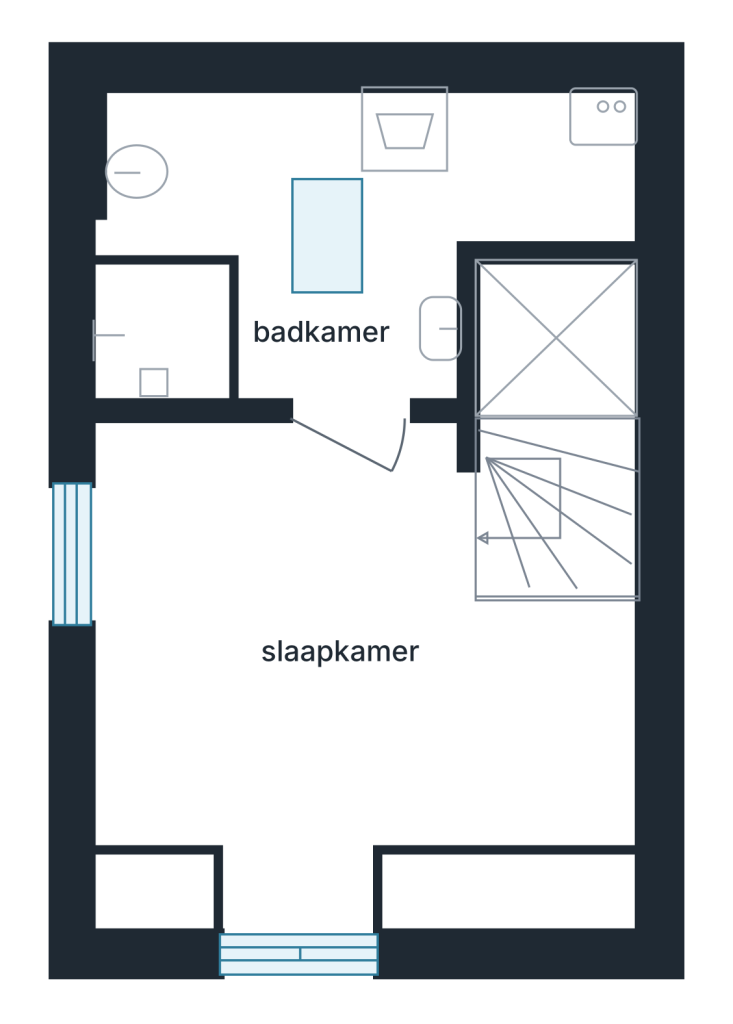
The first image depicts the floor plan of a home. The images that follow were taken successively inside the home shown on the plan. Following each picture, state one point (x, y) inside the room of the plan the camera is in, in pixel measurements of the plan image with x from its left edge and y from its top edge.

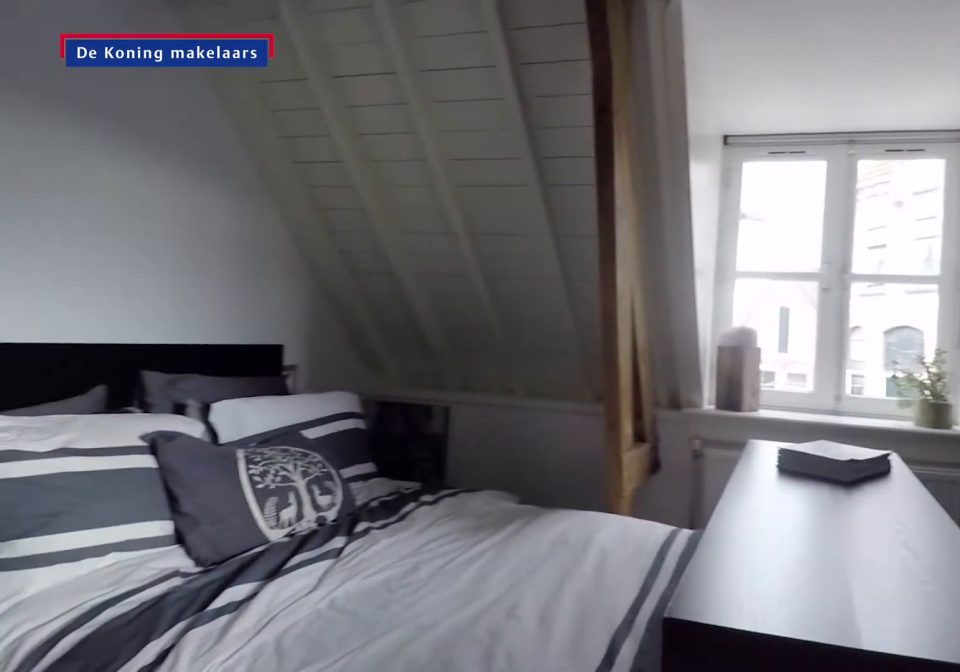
(309, 902)
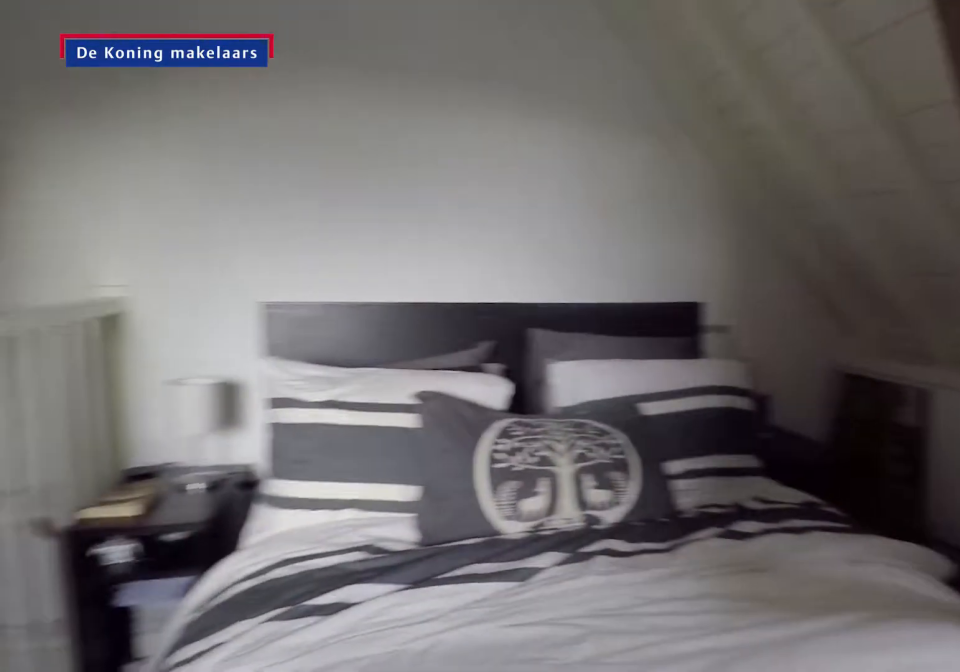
(309, 902)
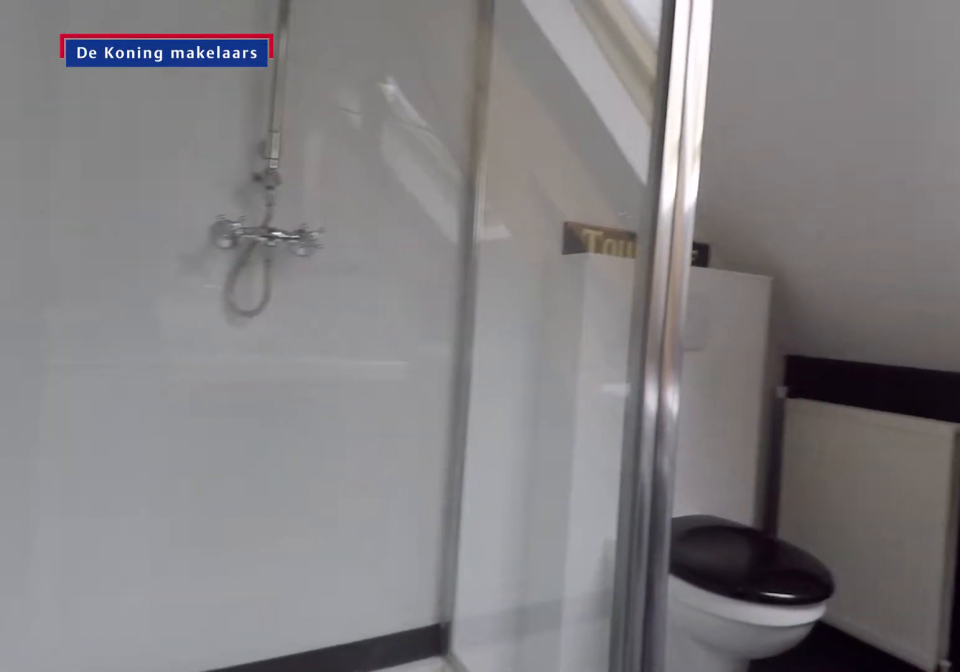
(329, 260)
